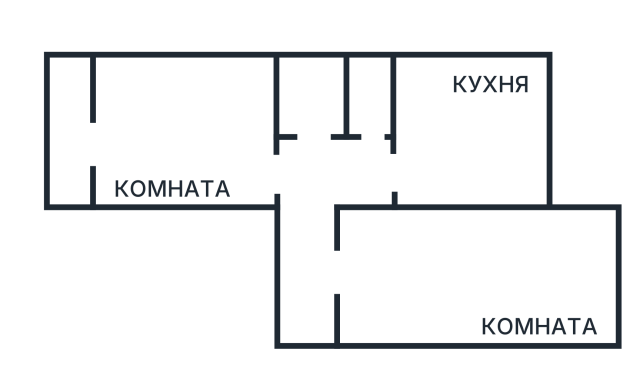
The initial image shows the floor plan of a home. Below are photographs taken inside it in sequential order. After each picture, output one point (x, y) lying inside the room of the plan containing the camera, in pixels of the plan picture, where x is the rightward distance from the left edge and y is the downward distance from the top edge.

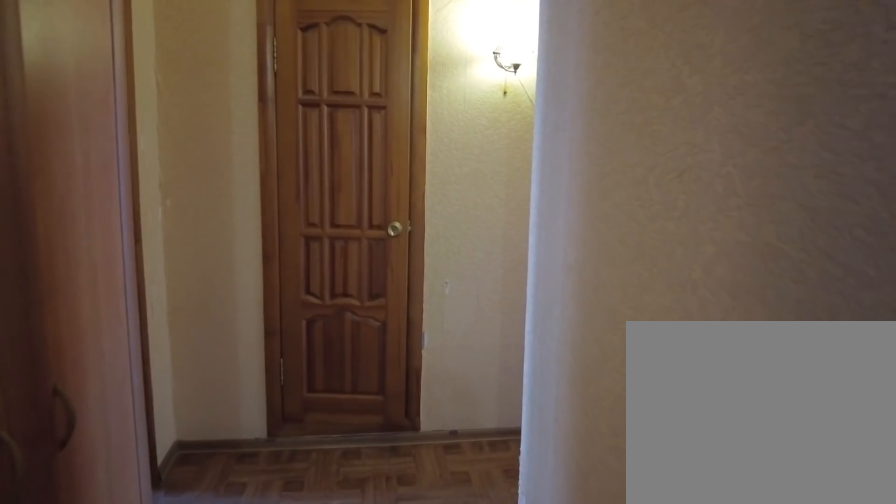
(315, 317)
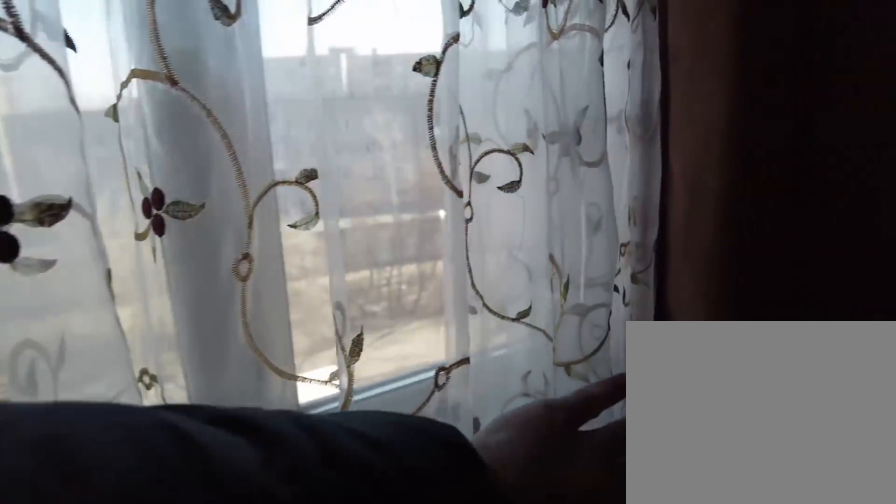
(418, 301)
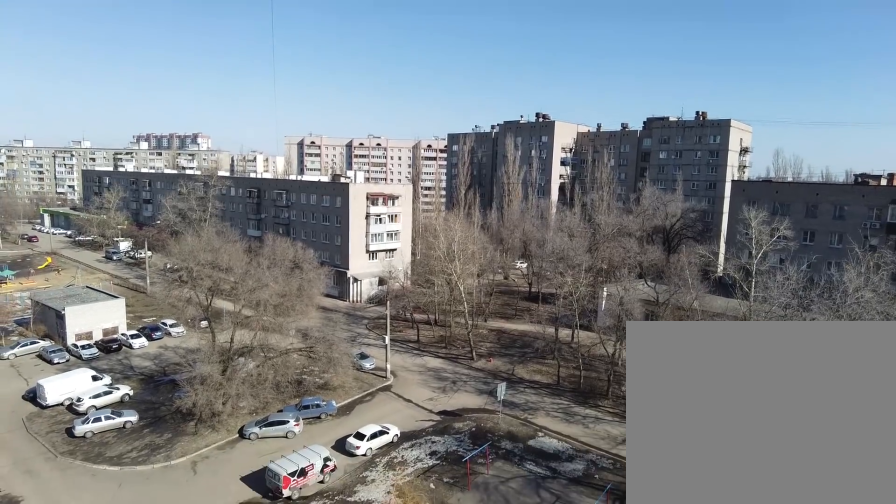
(418, 301)
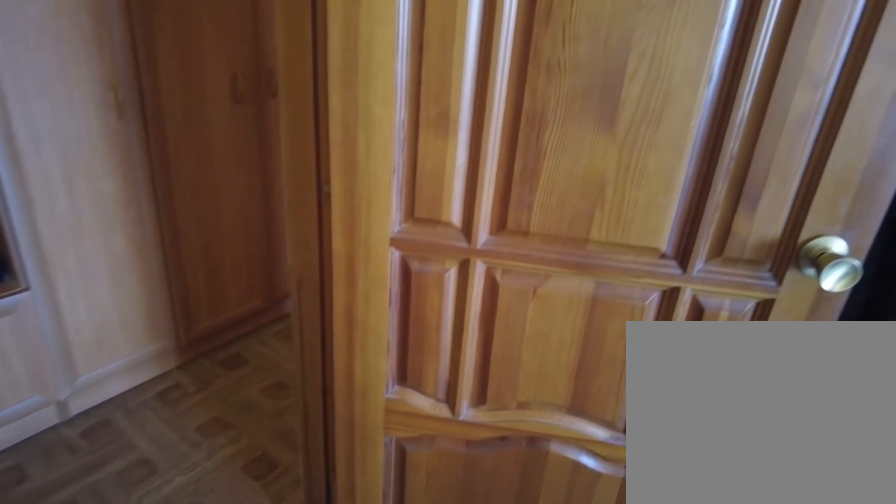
(341, 284)
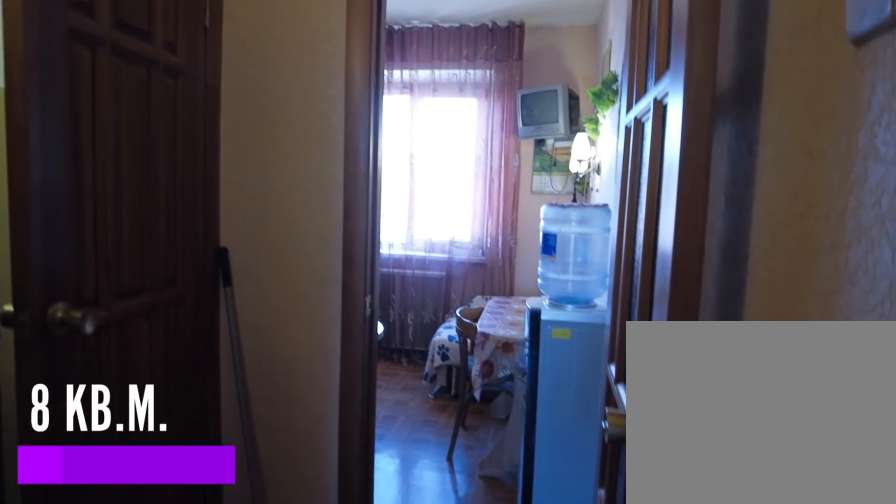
(314, 225)
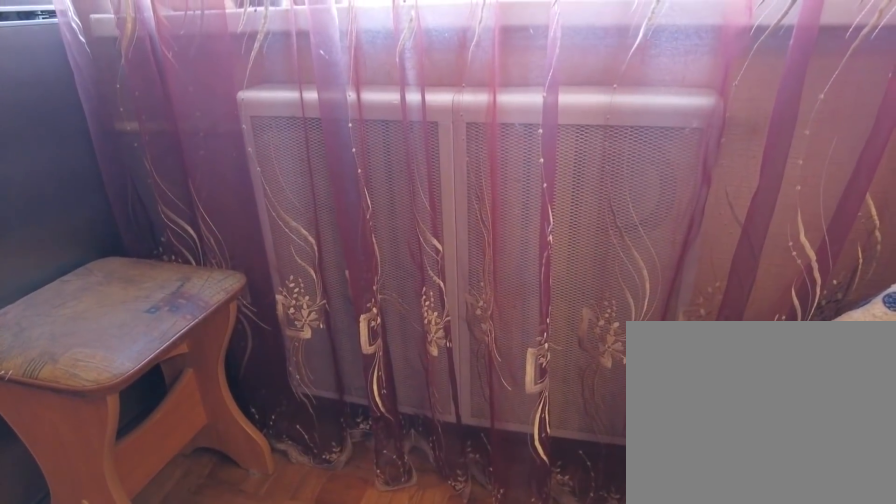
(431, 175)
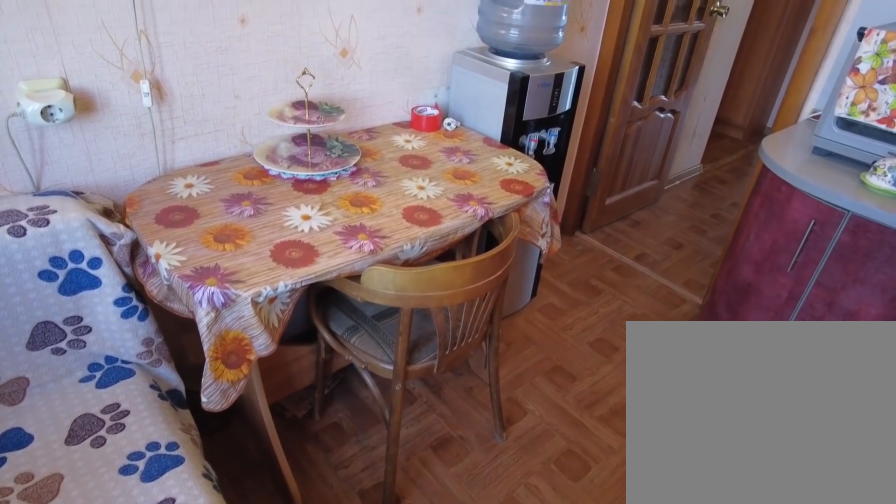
(431, 175)
